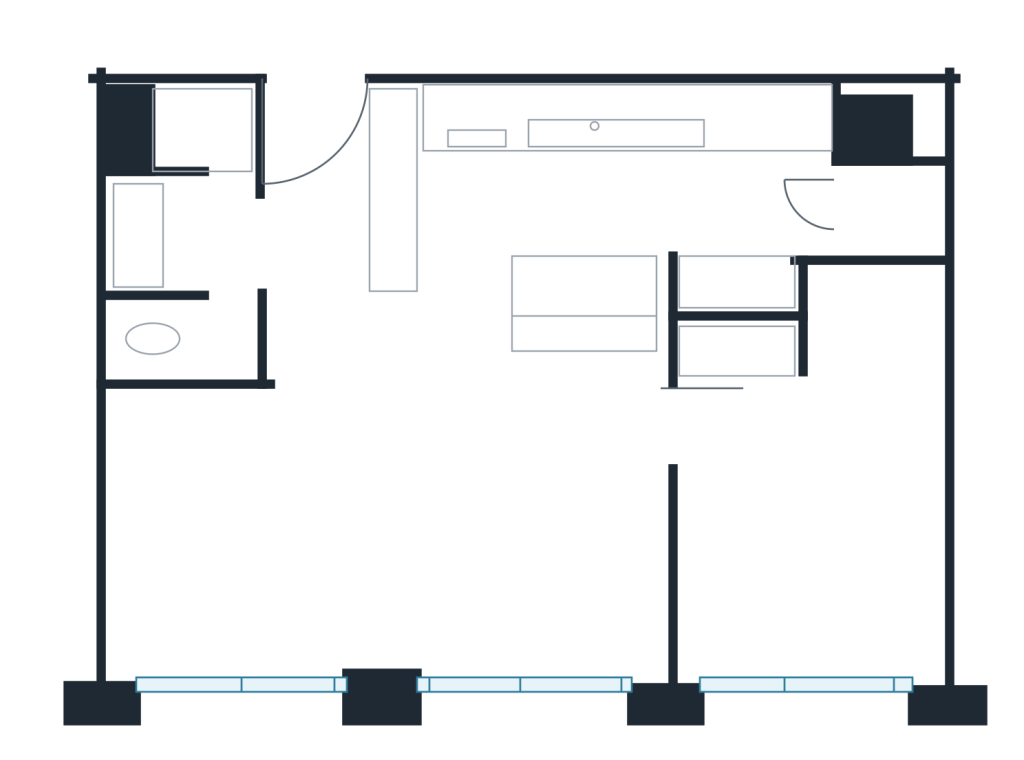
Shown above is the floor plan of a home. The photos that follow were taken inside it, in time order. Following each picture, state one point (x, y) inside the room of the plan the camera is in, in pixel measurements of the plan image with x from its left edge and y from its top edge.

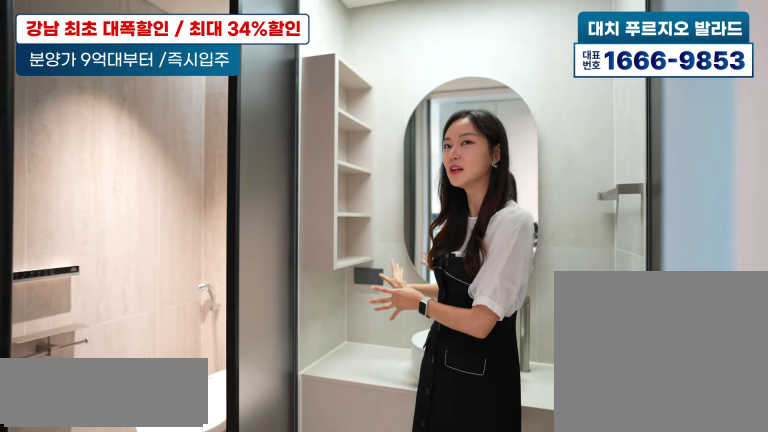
(203, 216)
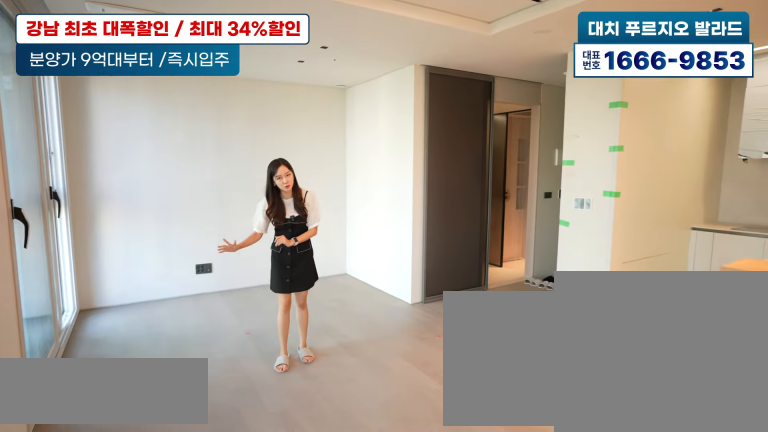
(347, 493)
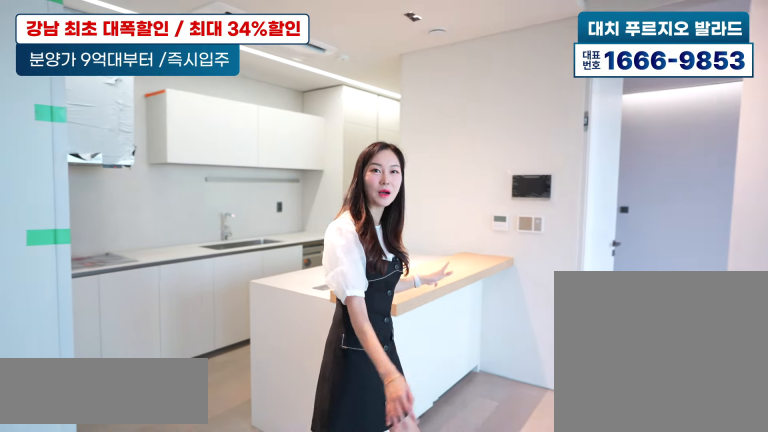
(650, 187)
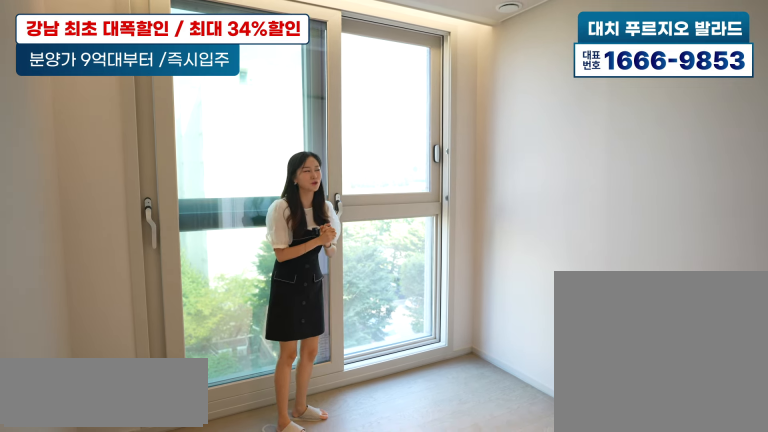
(800, 517)
